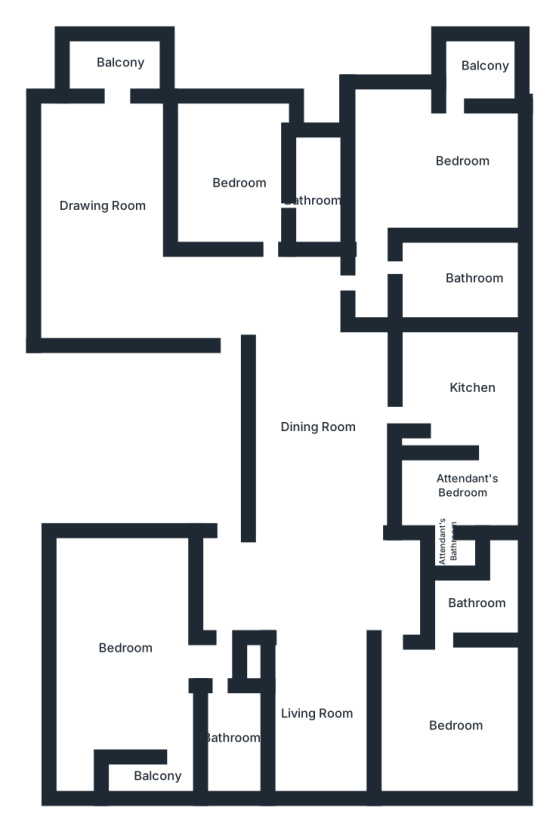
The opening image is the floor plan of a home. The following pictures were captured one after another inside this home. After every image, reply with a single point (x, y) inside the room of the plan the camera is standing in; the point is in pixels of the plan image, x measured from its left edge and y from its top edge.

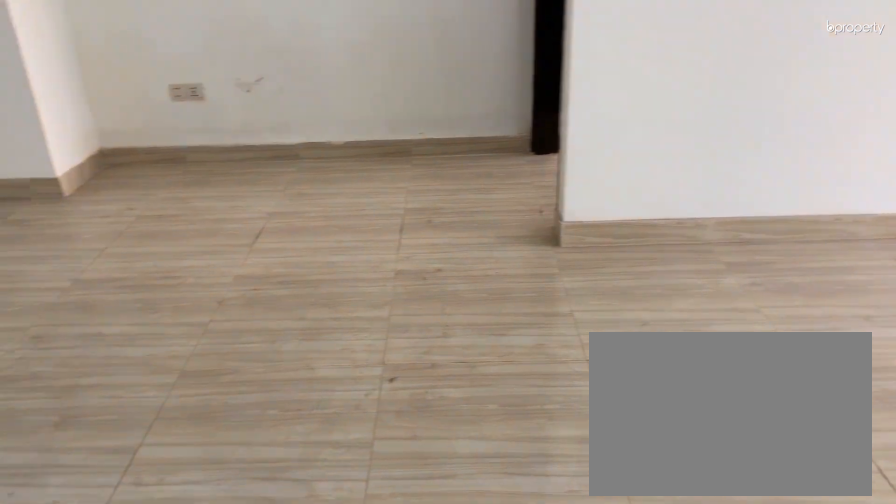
(311, 720)
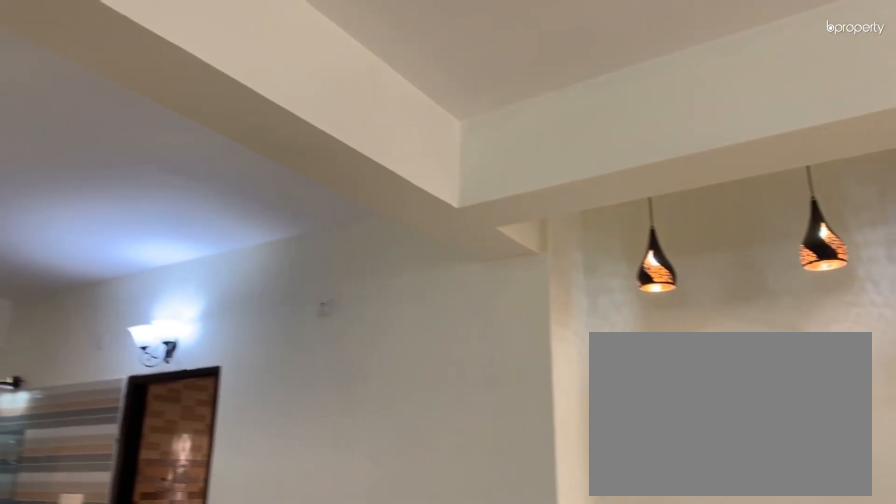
(311, 720)
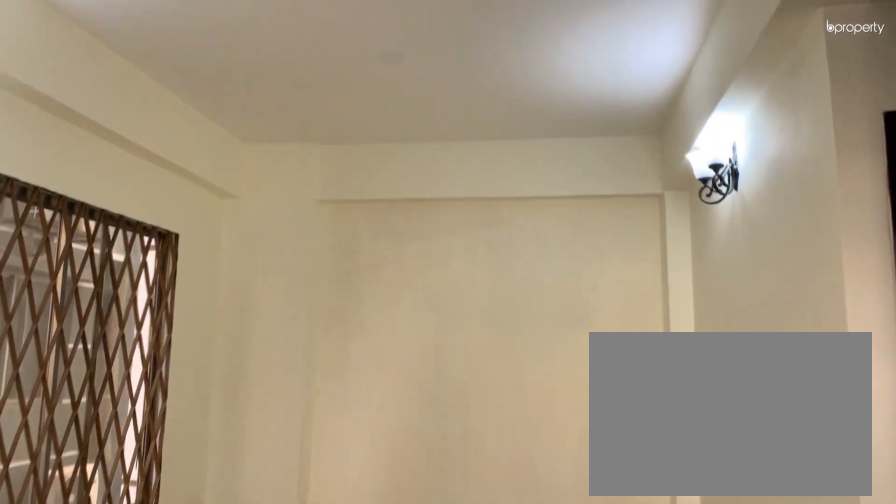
(119, 655)
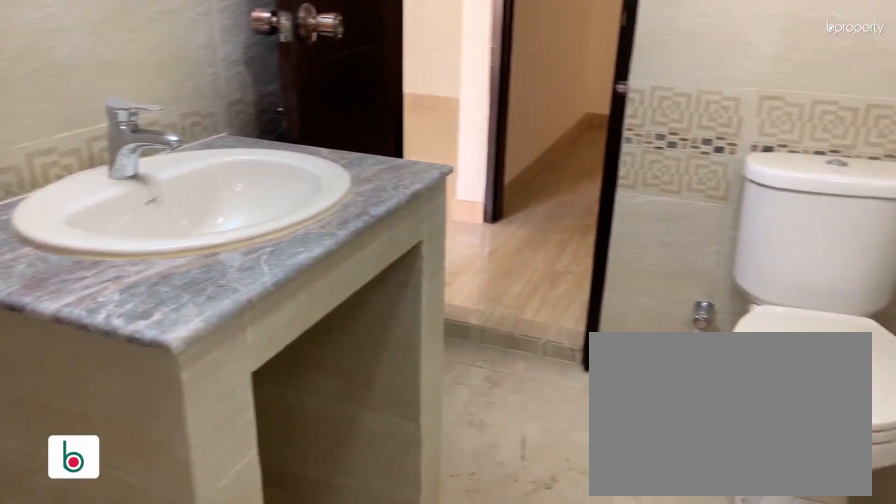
(233, 740)
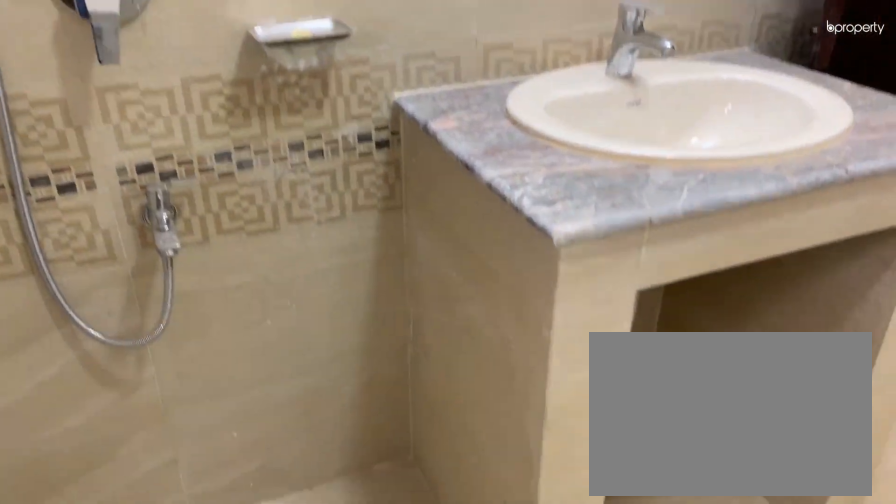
(233, 740)
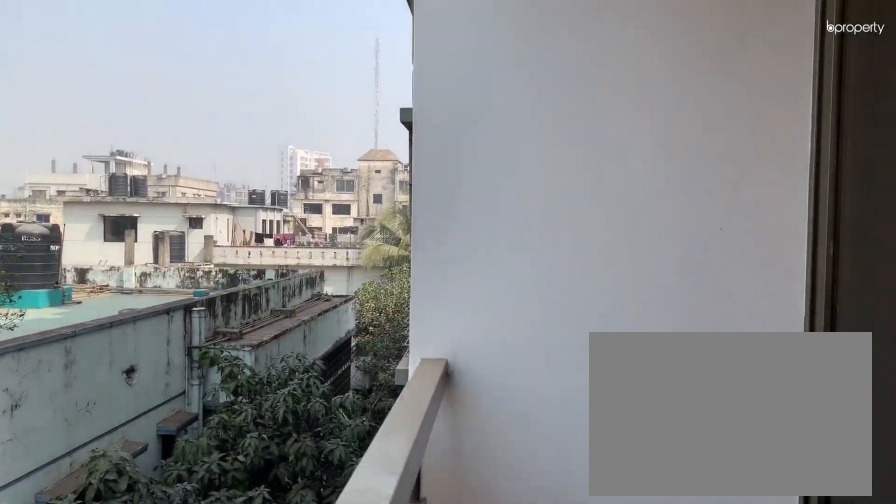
(154, 783)
